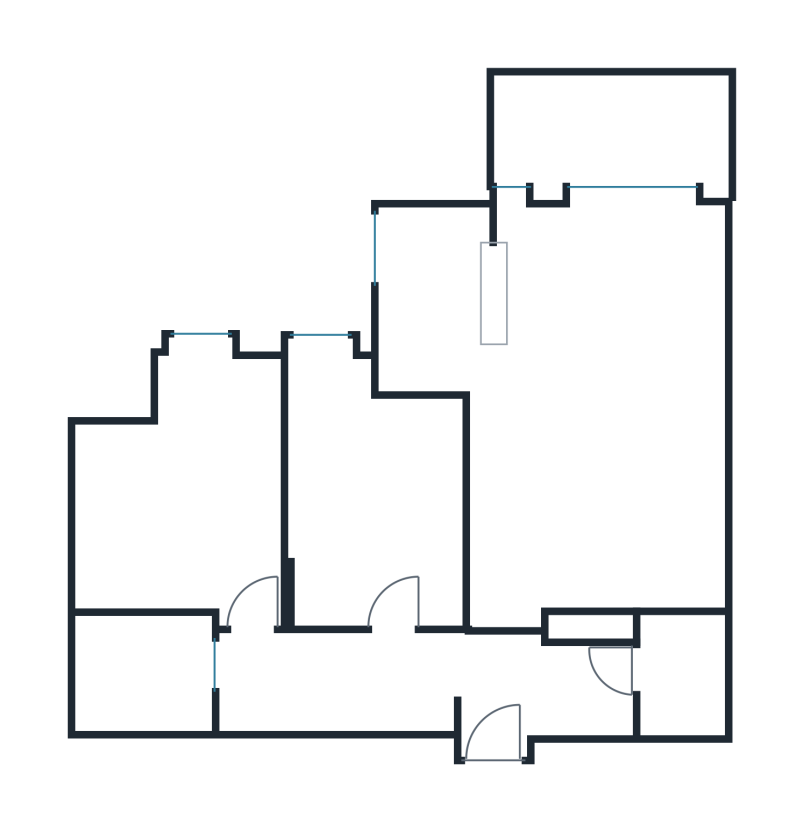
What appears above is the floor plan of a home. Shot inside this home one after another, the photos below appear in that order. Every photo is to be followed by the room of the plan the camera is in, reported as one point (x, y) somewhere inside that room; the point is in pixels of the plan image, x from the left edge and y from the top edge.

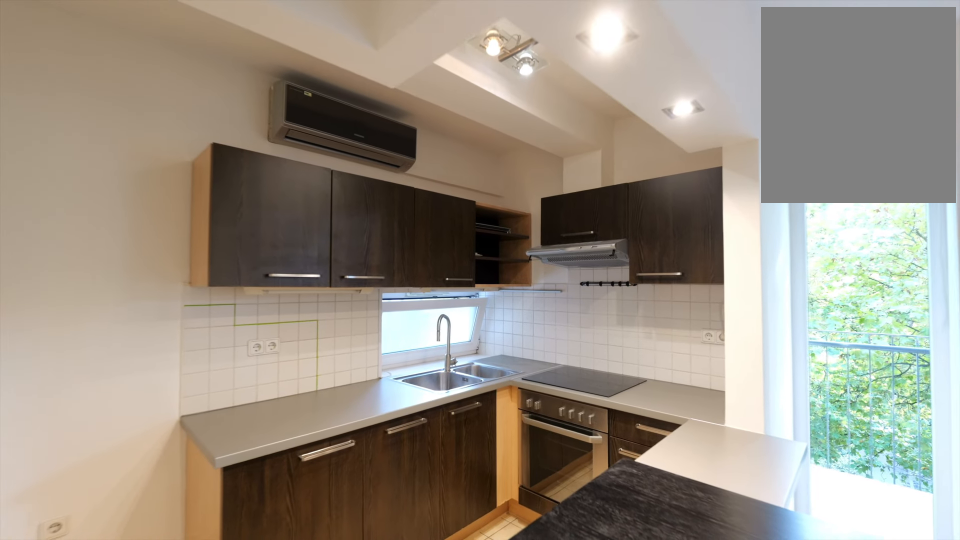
(598, 405)
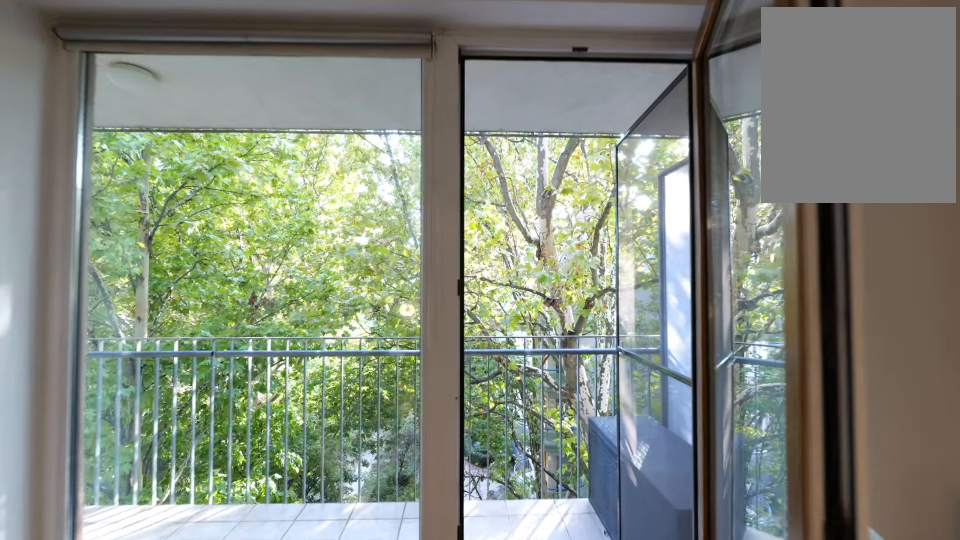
(597, 405)
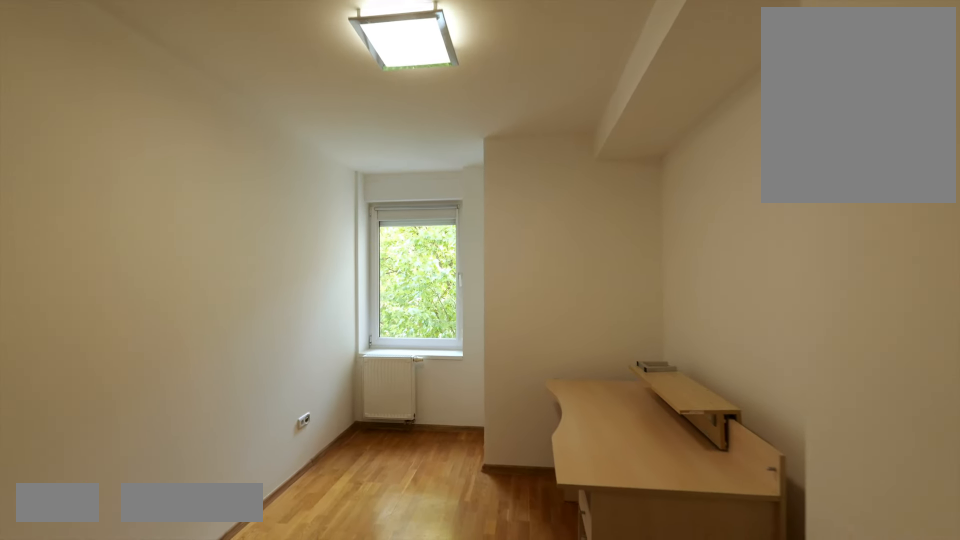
(357, 502)
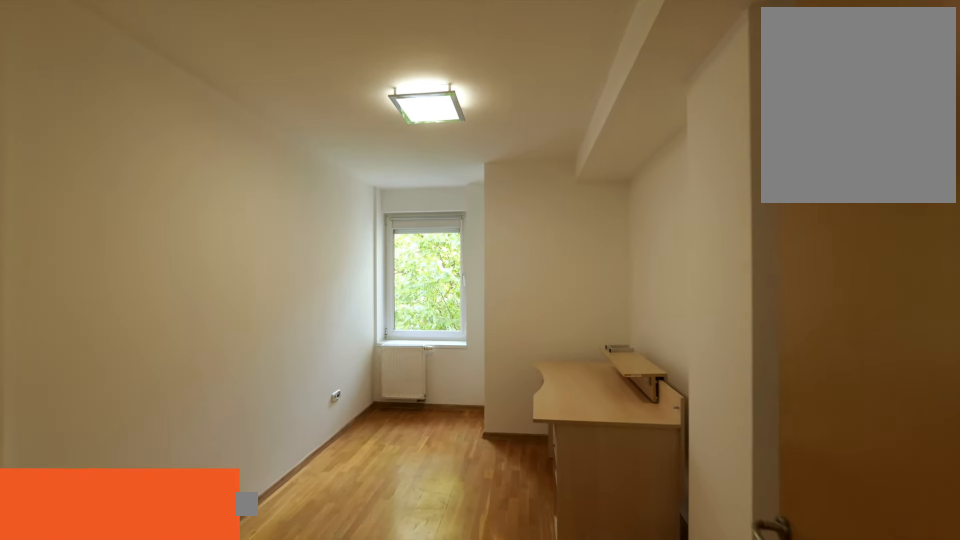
(357, 502)
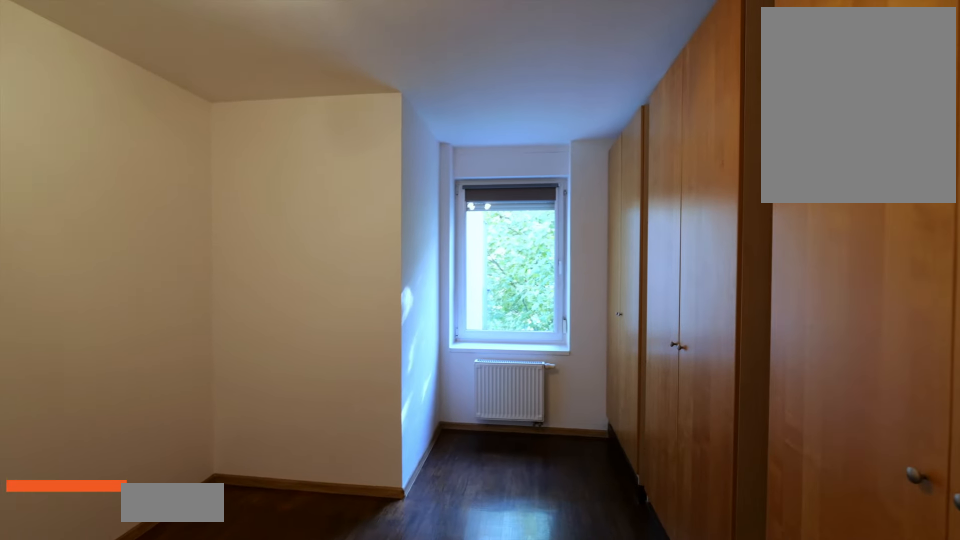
(160, 513)
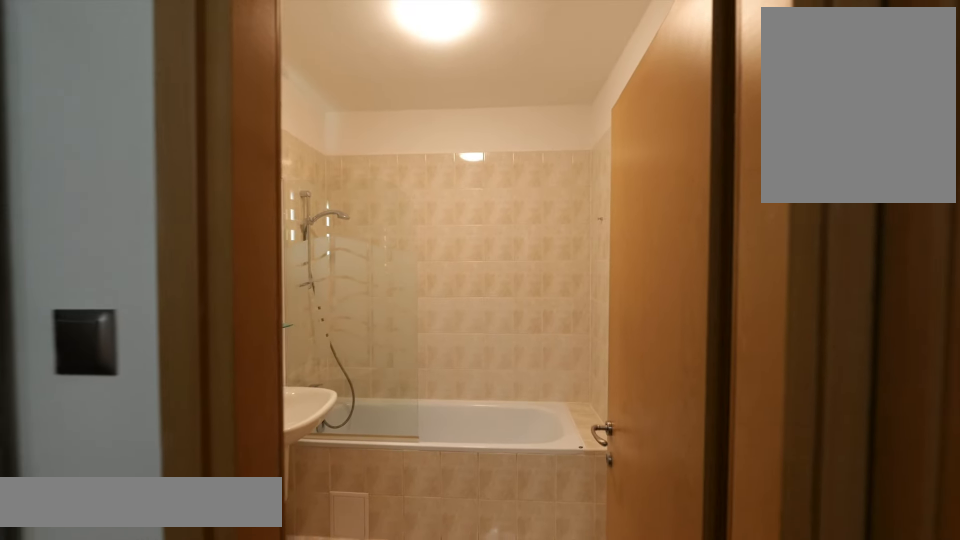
(134, 674)
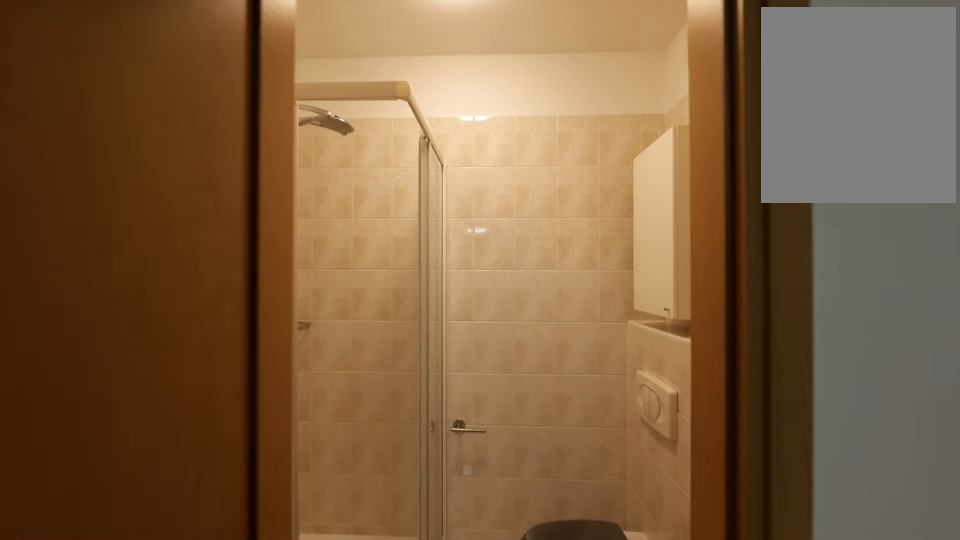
(684, 679)
